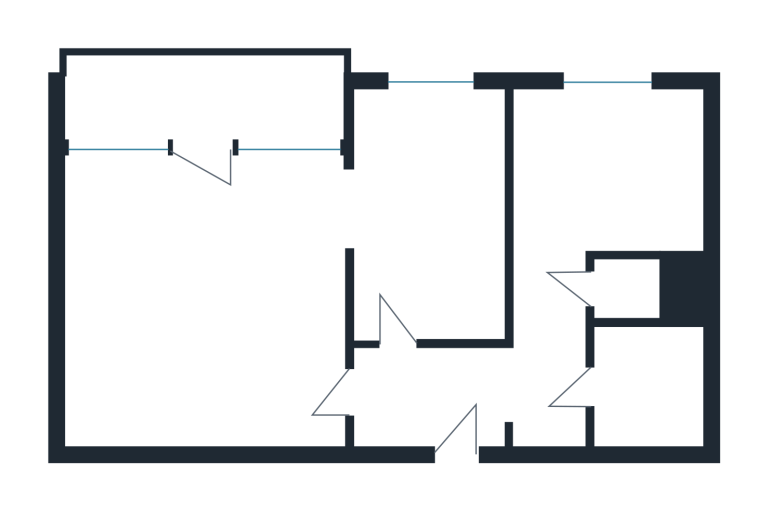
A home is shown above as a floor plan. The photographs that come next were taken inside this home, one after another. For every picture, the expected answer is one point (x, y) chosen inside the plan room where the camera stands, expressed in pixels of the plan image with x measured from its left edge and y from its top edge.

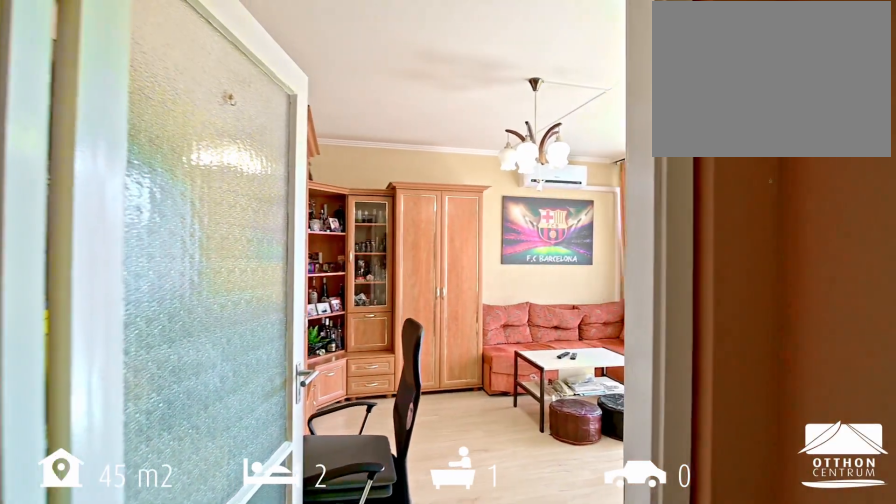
(212, 282)
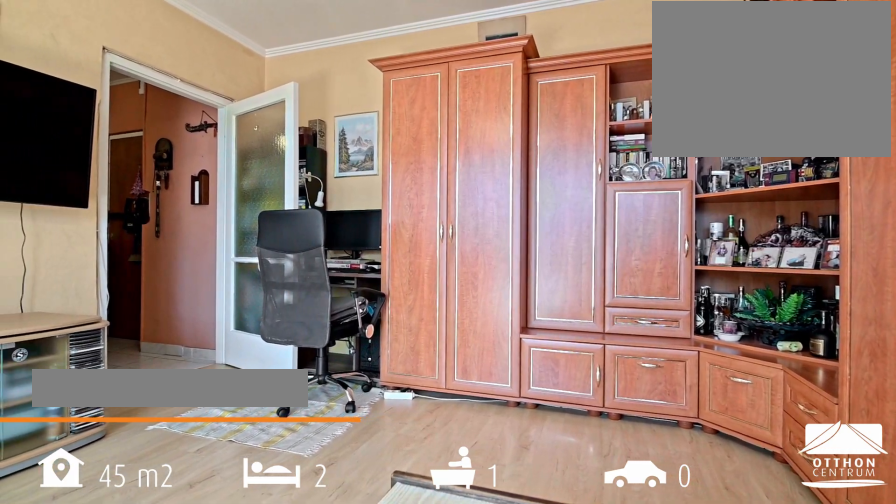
(212, 283)
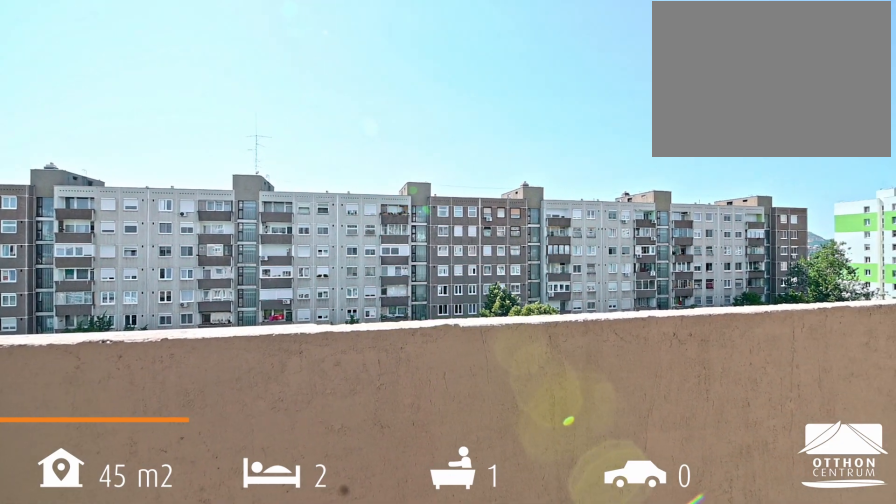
(203, 87)
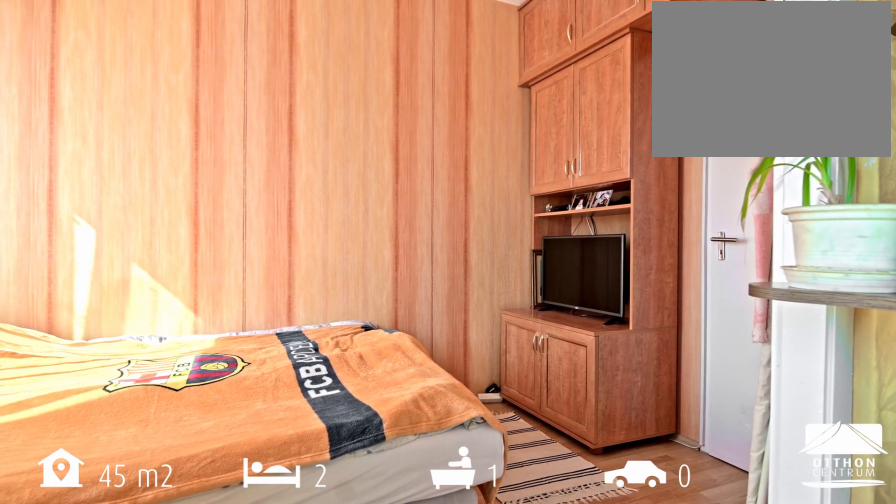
(430, 216)
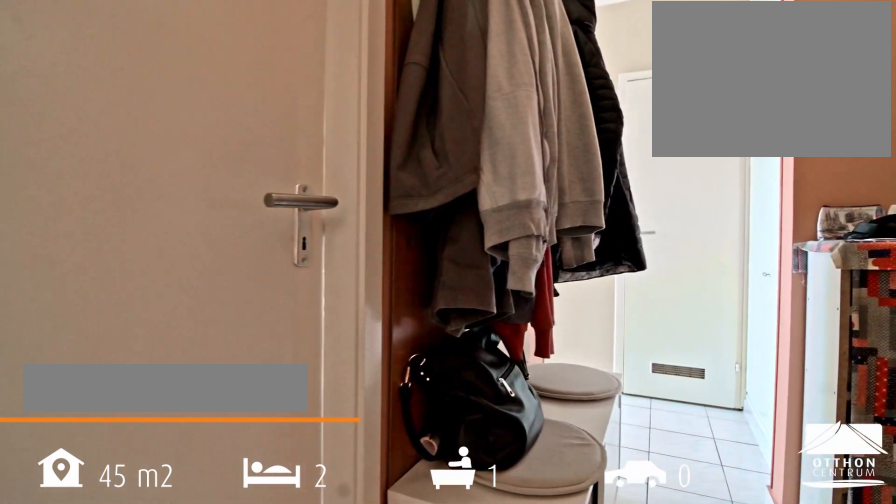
(533, 381)
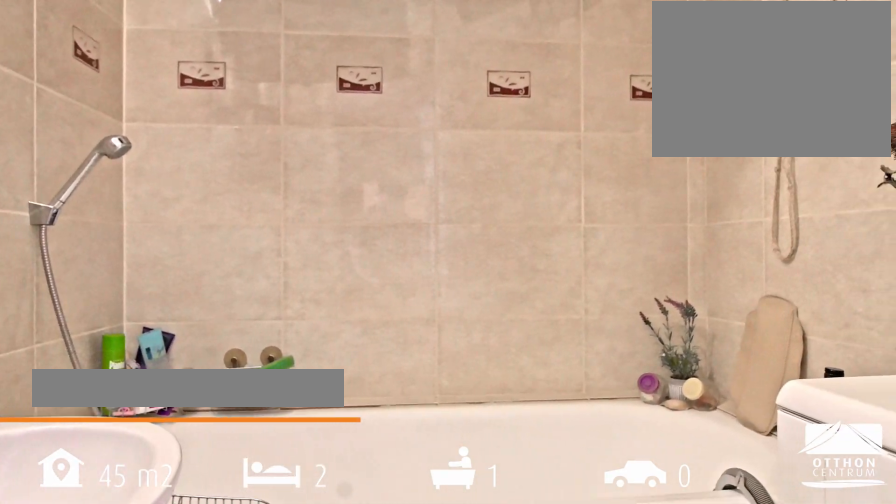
(653, 394)
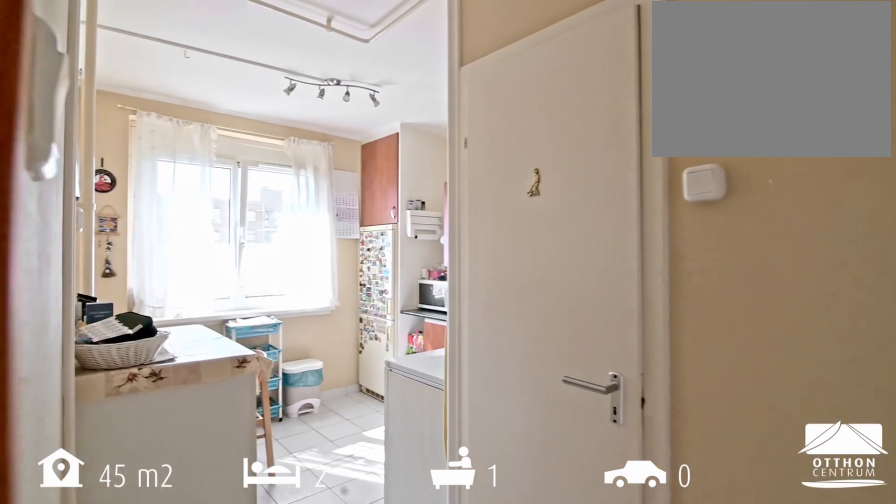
(617, 162)
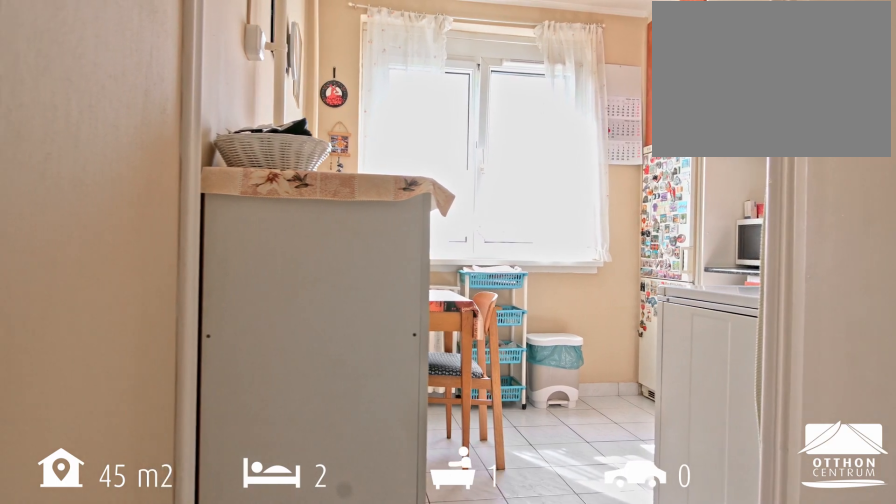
(617, 162)
